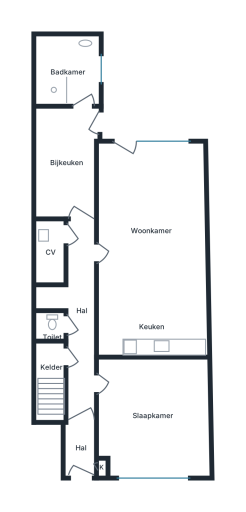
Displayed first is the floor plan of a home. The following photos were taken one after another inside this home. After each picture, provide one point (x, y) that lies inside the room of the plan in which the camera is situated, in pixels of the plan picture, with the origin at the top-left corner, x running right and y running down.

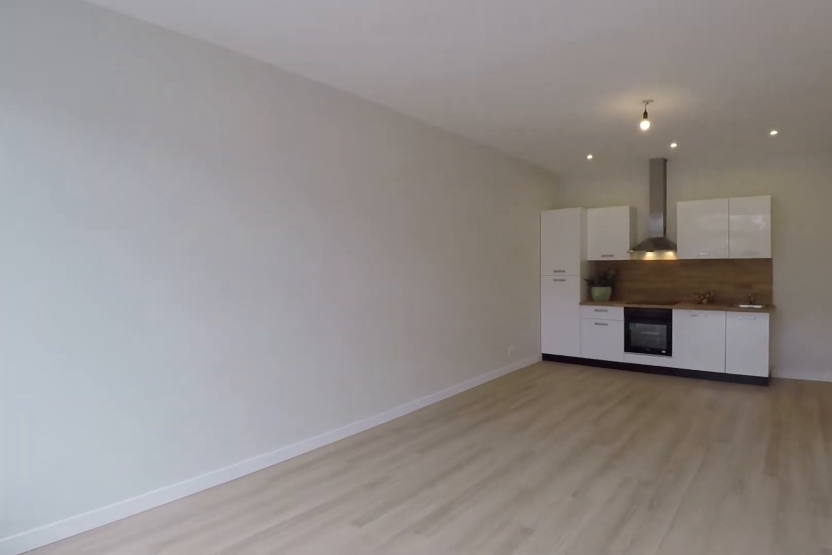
(150, 250)
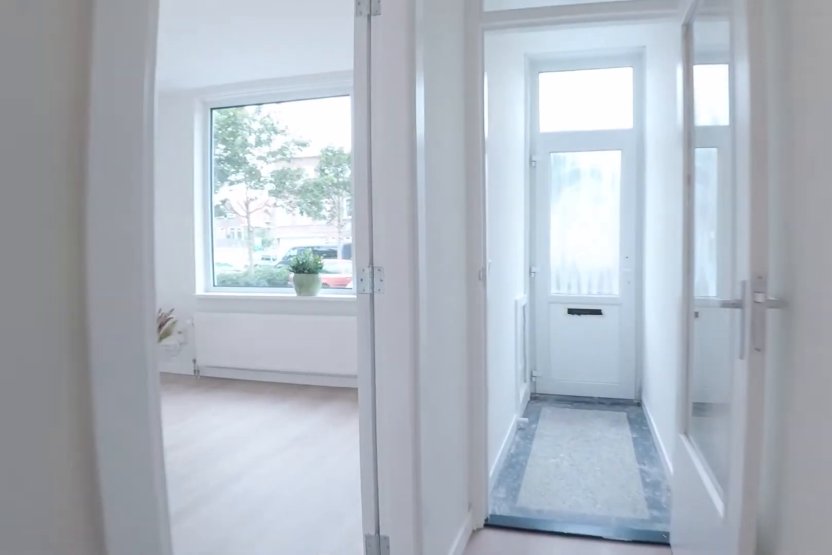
(78, 317)
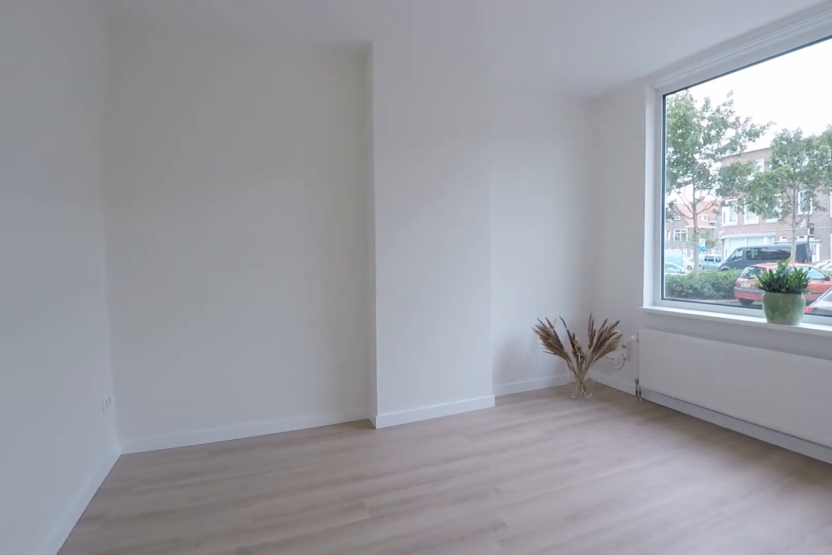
(153, 416)
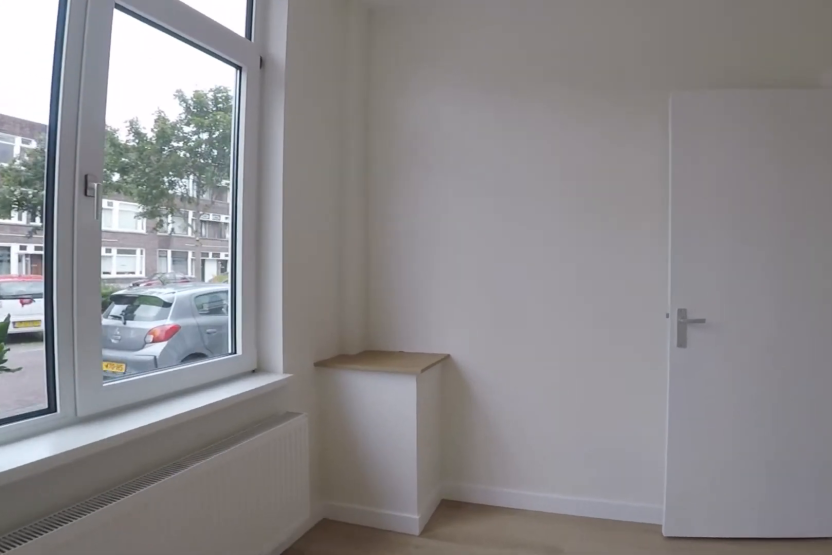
(153, 416)
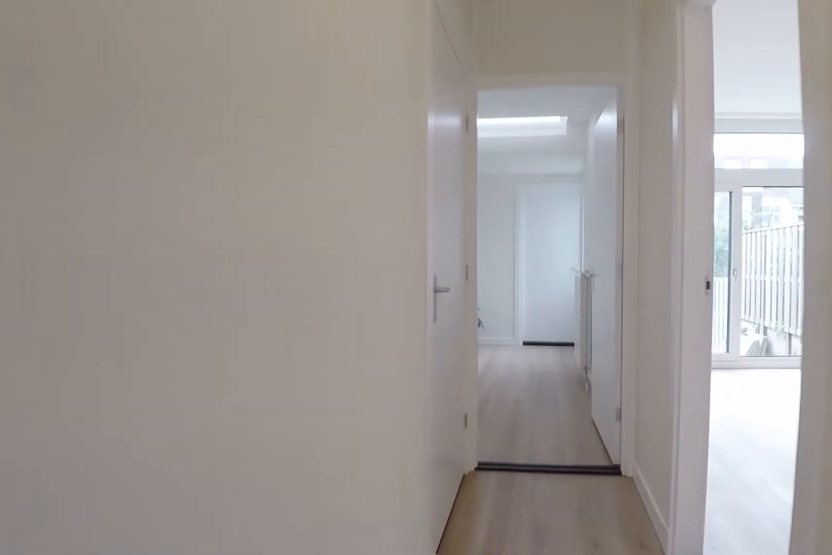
(78, 317)
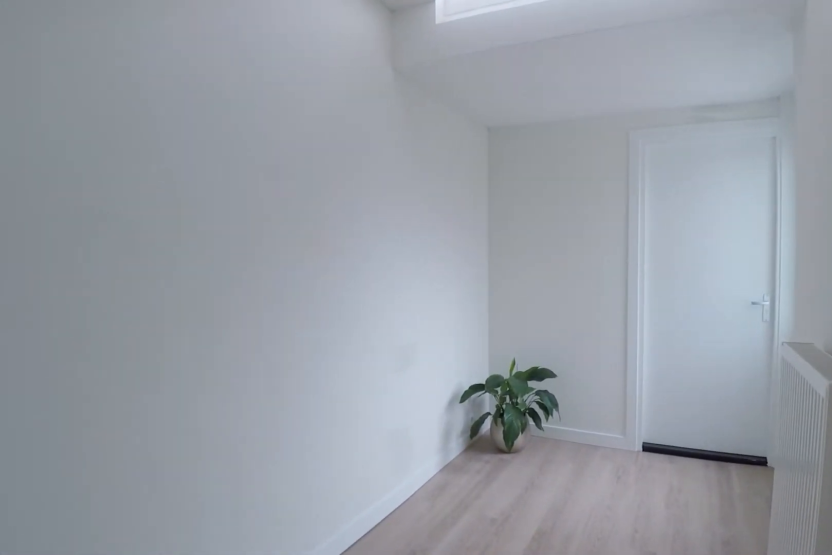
(67, 162)
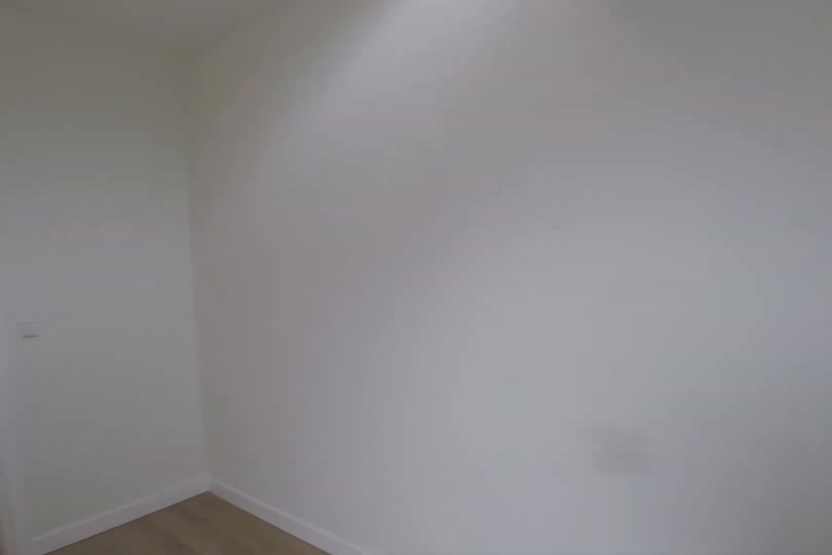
(67, 162)
